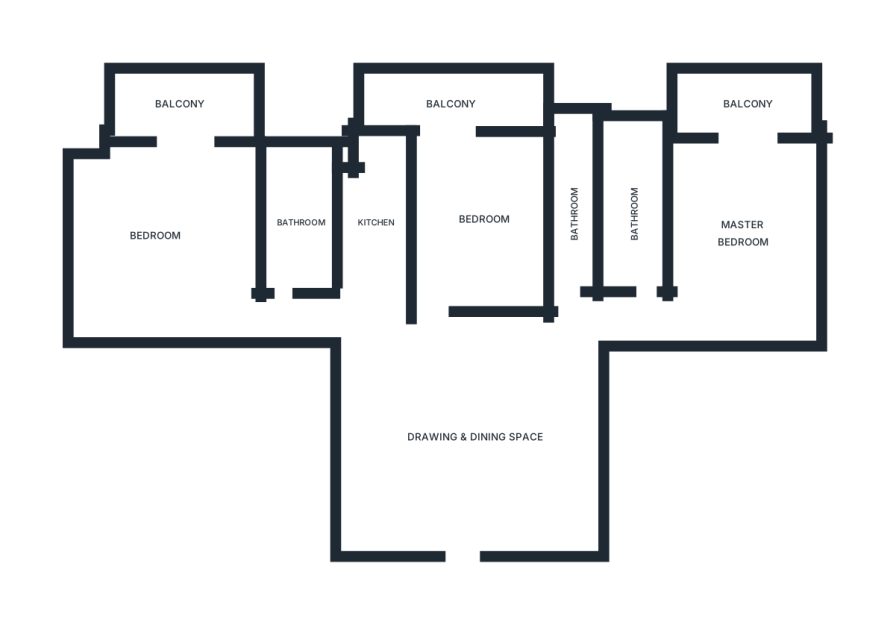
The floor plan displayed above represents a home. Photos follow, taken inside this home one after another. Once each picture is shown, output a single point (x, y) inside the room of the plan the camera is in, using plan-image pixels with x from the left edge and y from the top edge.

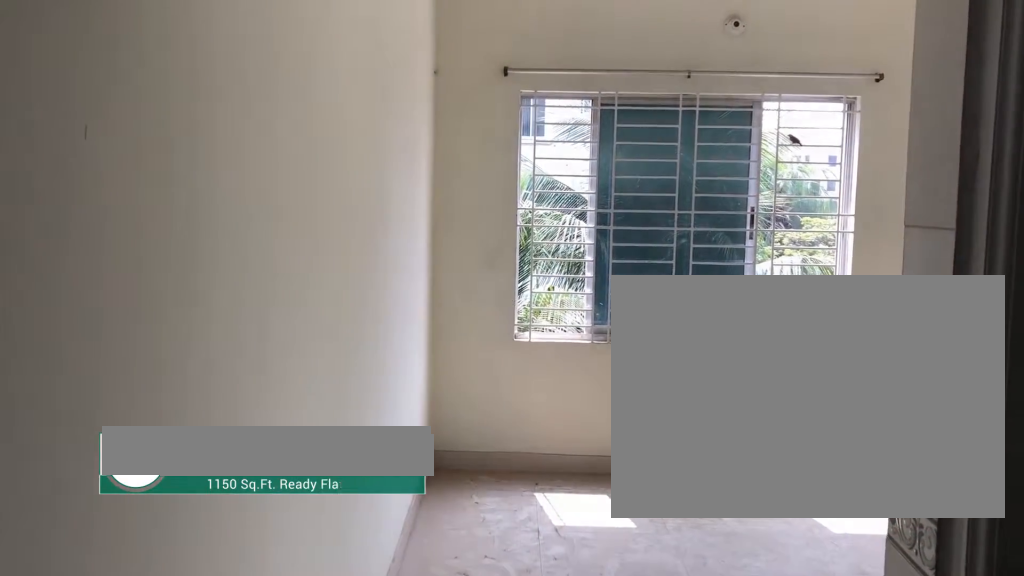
(158, 265)
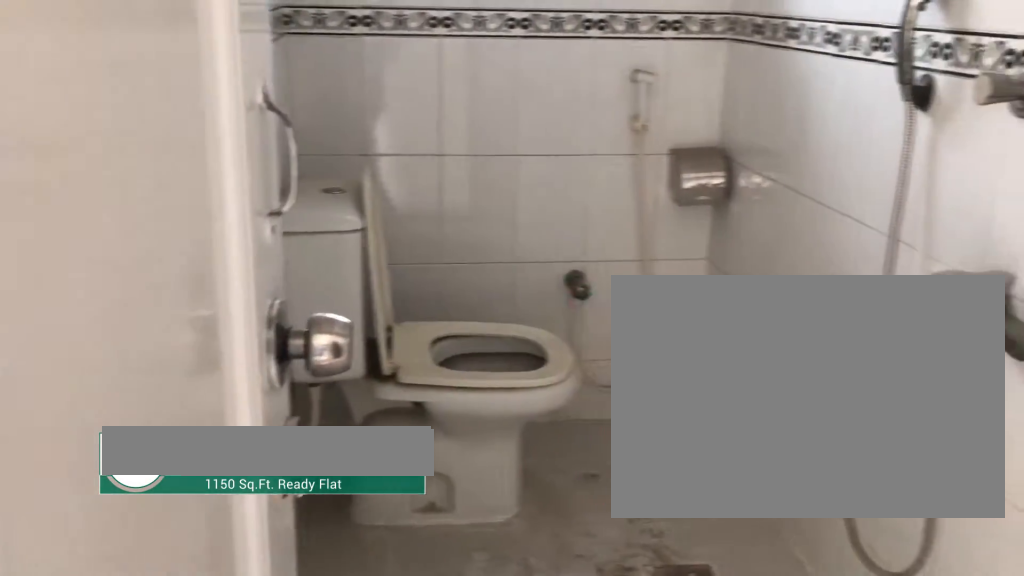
(299, 206)
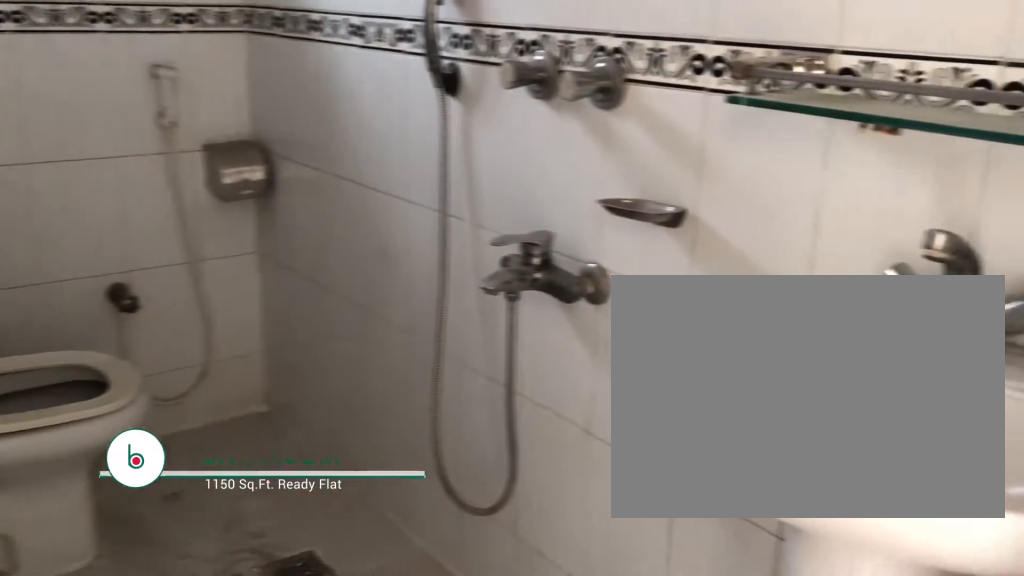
(299, 206)
